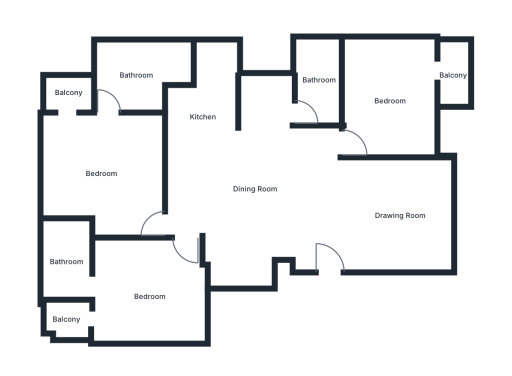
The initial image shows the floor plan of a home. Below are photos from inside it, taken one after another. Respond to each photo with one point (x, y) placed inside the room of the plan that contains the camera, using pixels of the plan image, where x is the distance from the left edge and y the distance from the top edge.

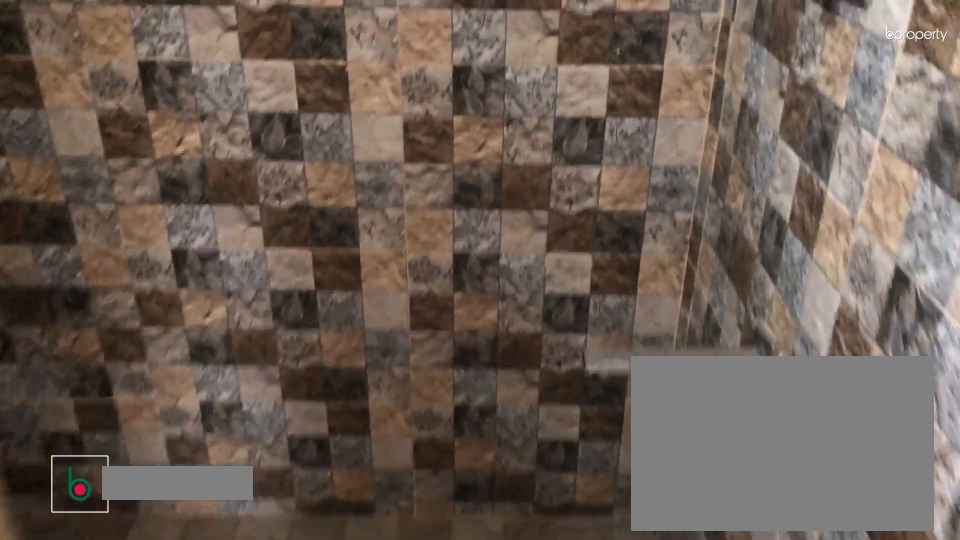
(136, 74)
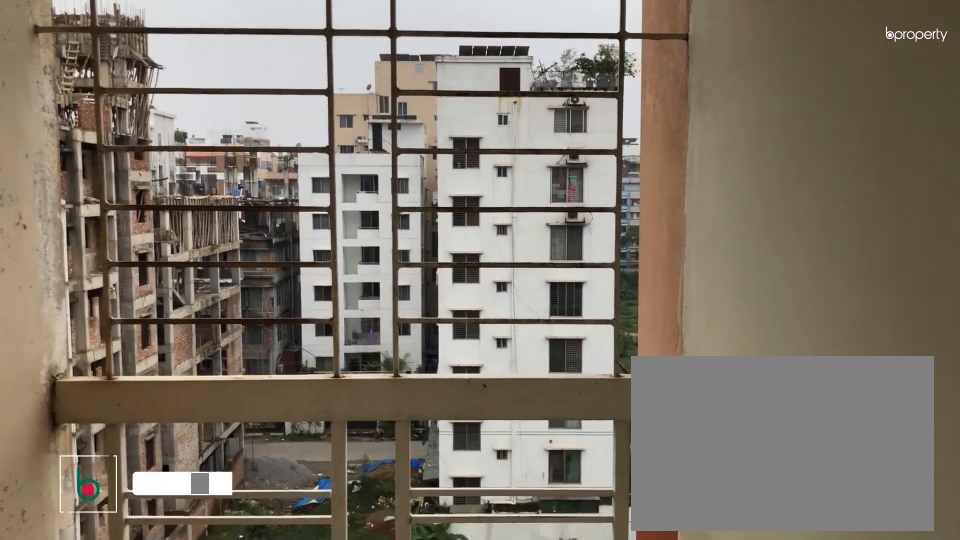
(69, 92)
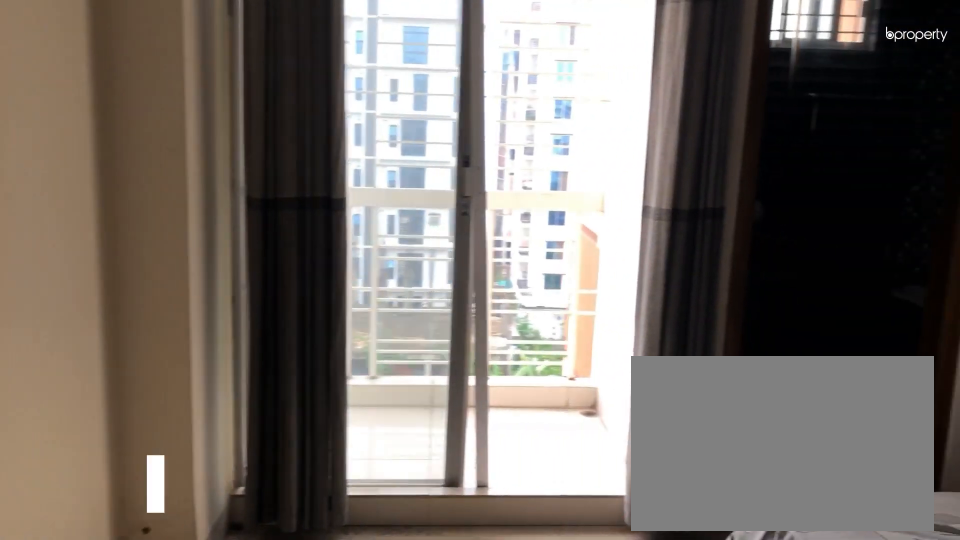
(150, 296)
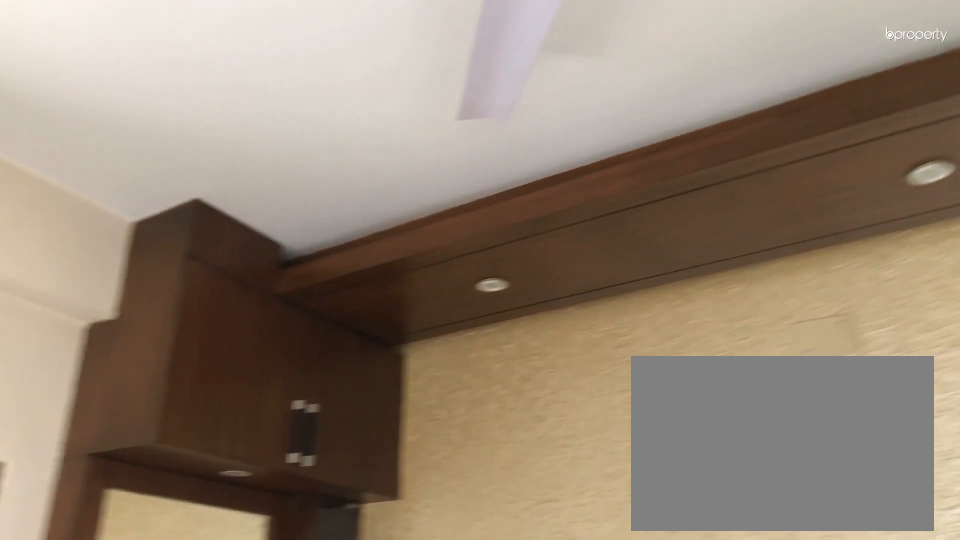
(150, 296)
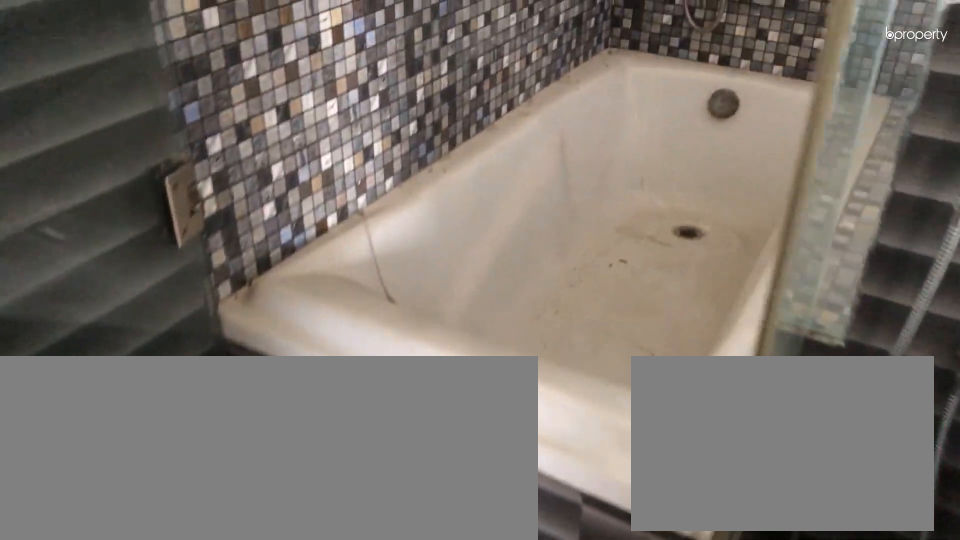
(66, 262)
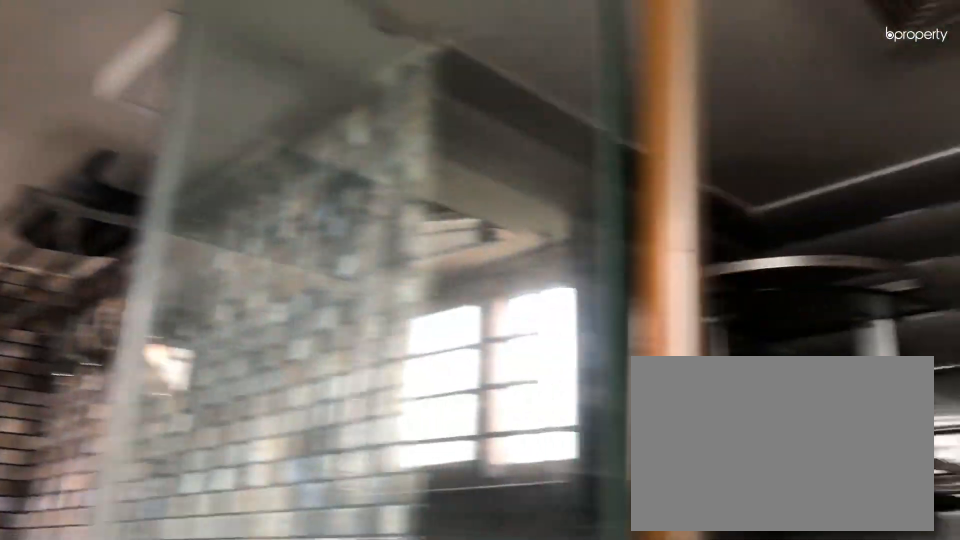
(66, 262)
